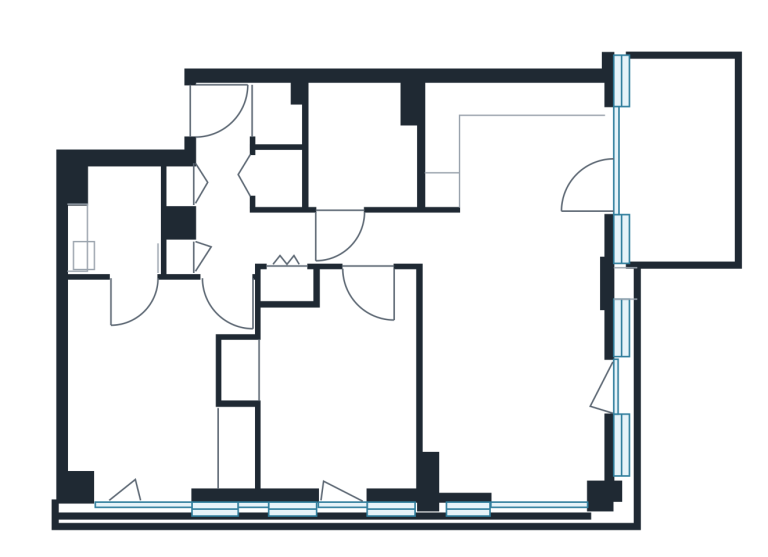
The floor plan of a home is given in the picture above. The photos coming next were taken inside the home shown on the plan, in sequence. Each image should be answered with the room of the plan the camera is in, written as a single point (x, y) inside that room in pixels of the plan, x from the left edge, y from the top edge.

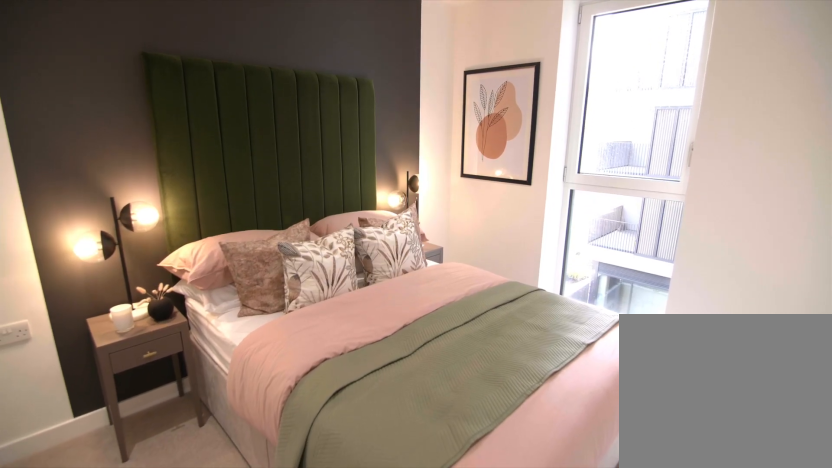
(332, 380)
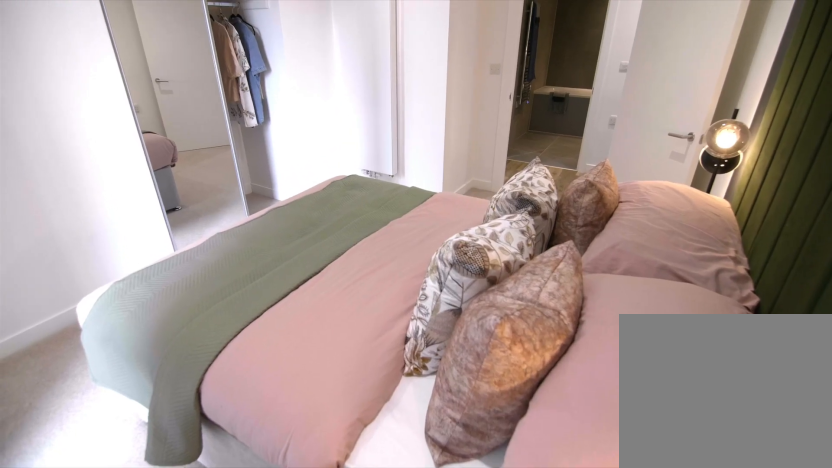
(332, 379)
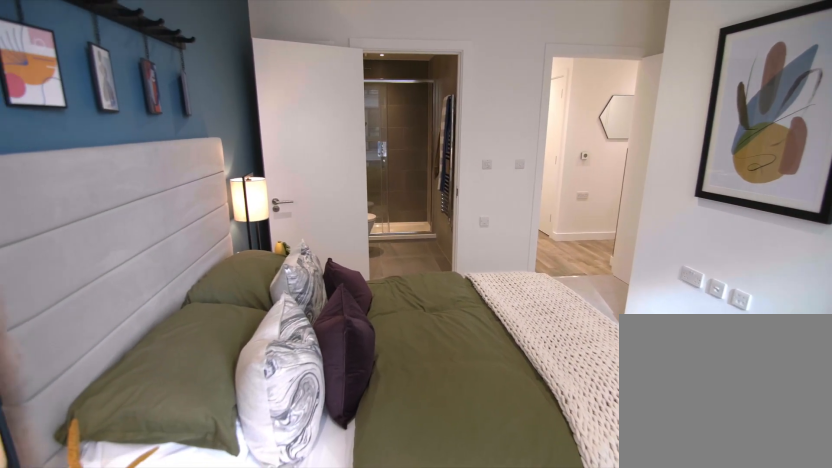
(156, 386)
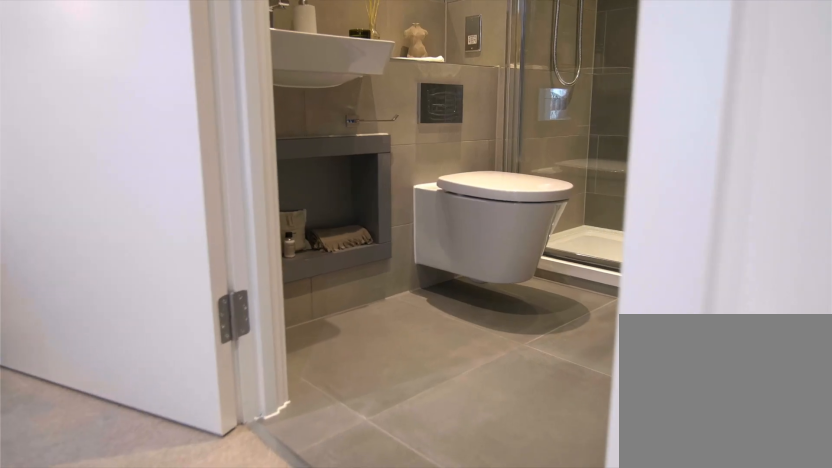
(148, 353)
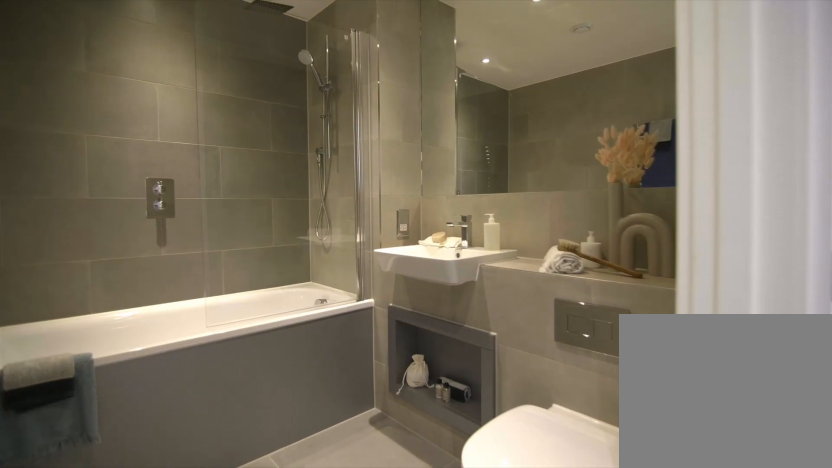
(360, 149)
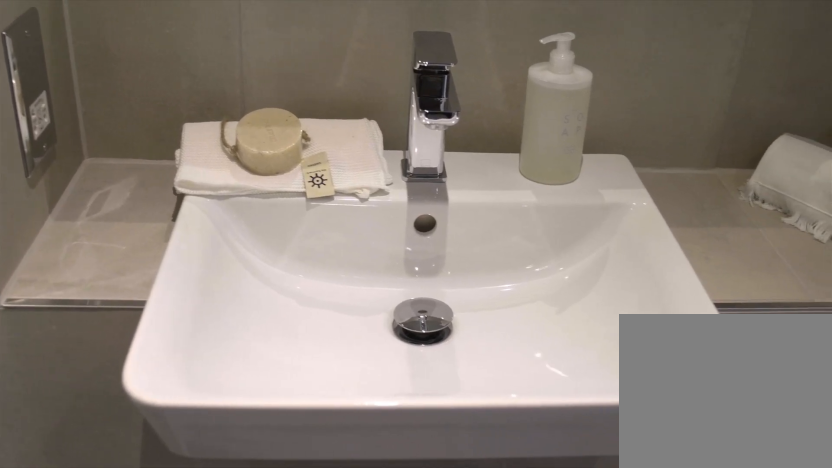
(360, 150)
